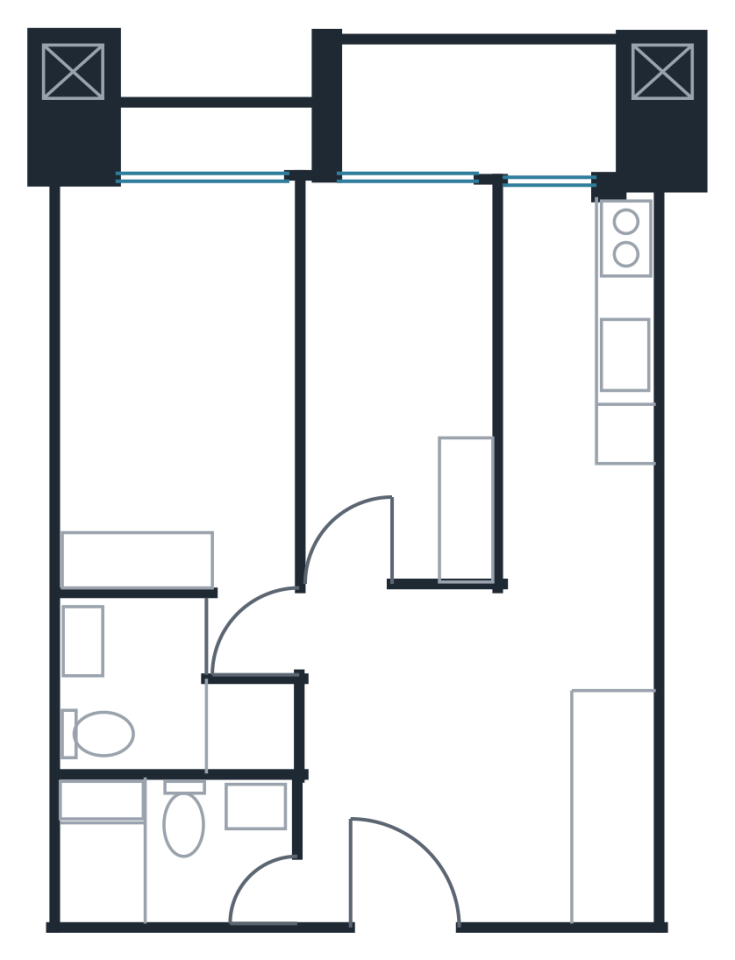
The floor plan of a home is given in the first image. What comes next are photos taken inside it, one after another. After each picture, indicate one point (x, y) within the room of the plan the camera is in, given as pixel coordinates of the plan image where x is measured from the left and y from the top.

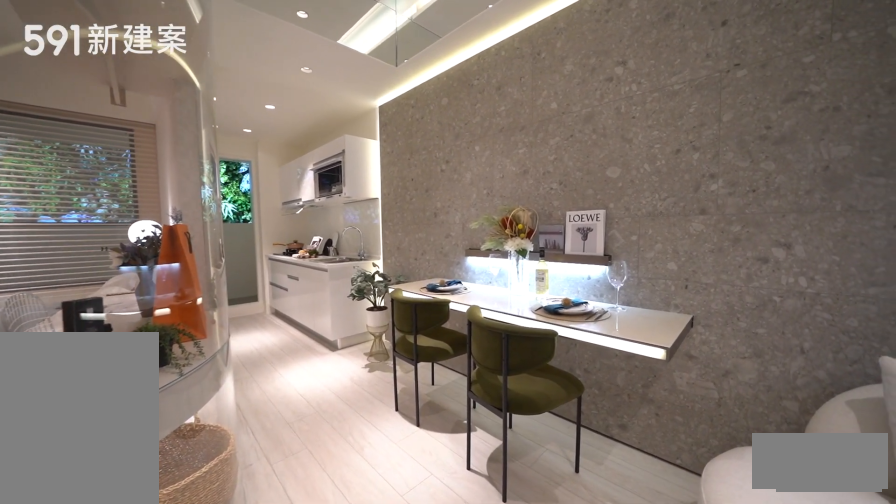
(579, 576)
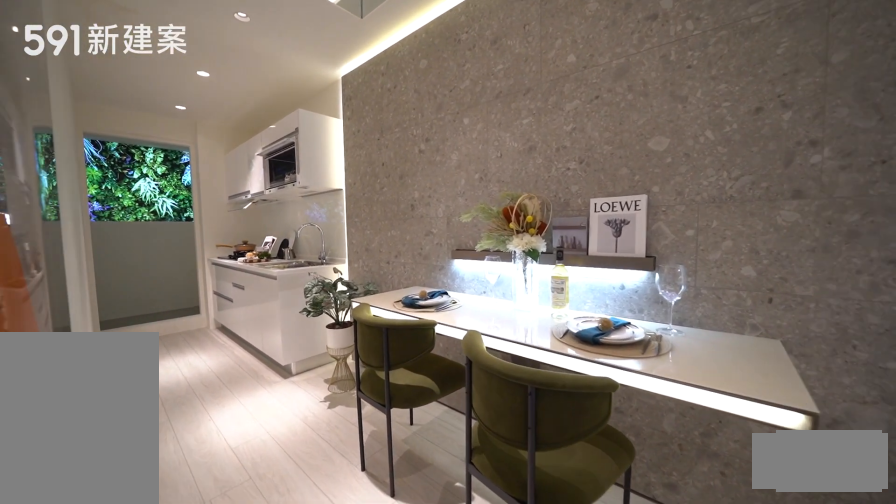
(579, 576)
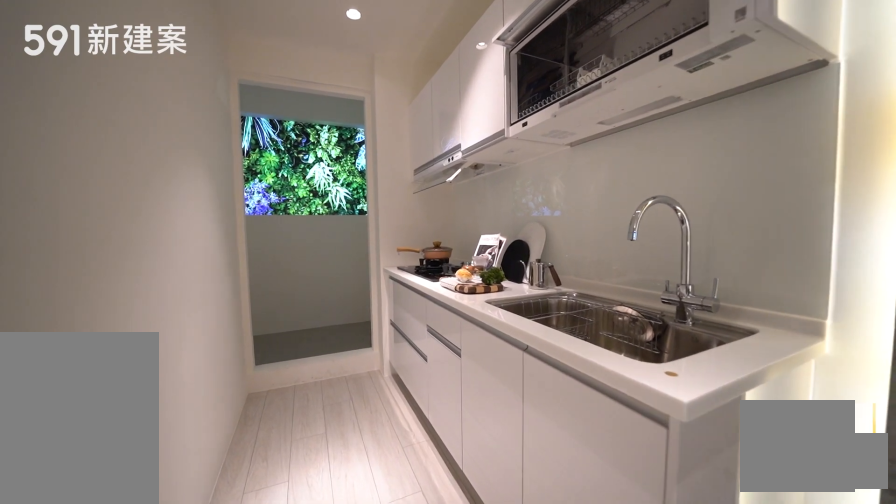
(574, 318)
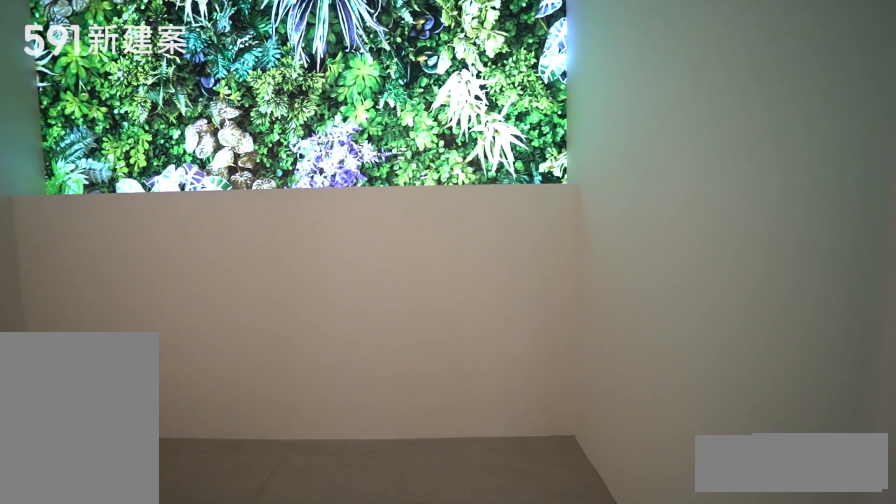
(475, 106)
